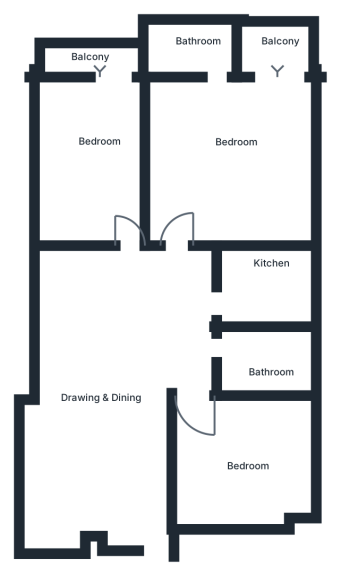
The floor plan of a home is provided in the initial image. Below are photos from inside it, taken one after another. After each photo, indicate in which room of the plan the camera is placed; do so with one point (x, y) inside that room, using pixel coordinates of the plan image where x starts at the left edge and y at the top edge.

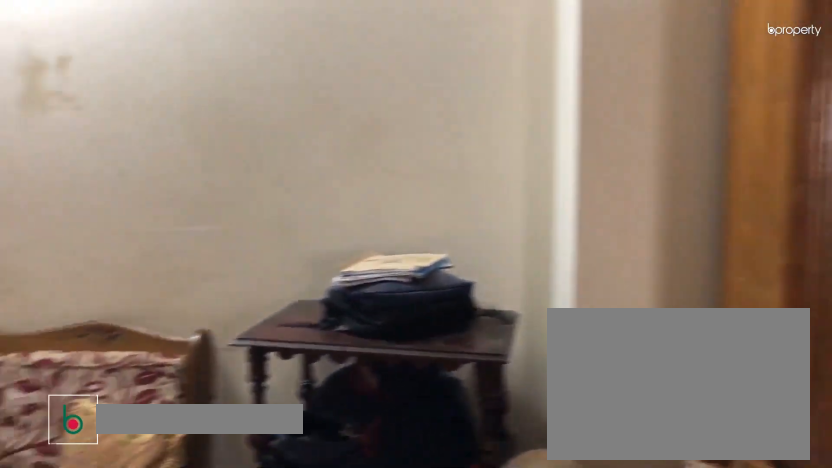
(122, 360)
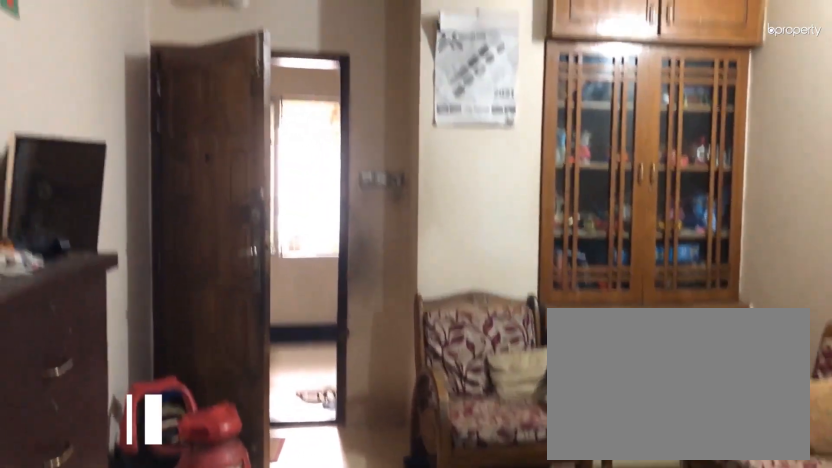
(122, 360)
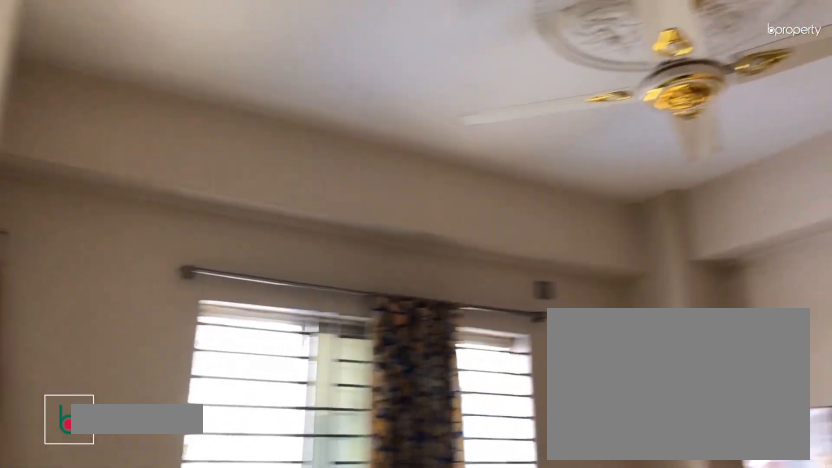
(234, 463)
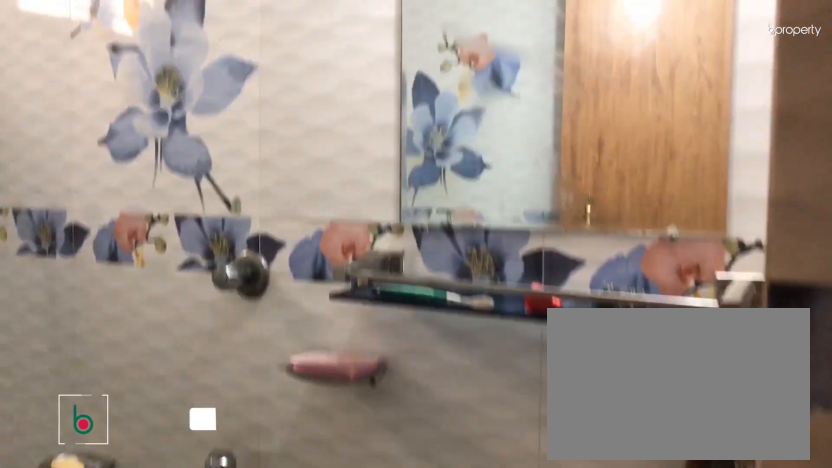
(263, 350)
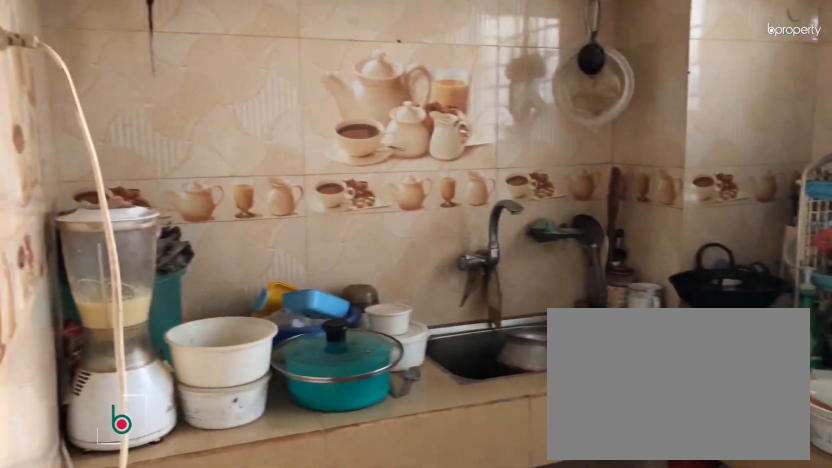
(261, 282)
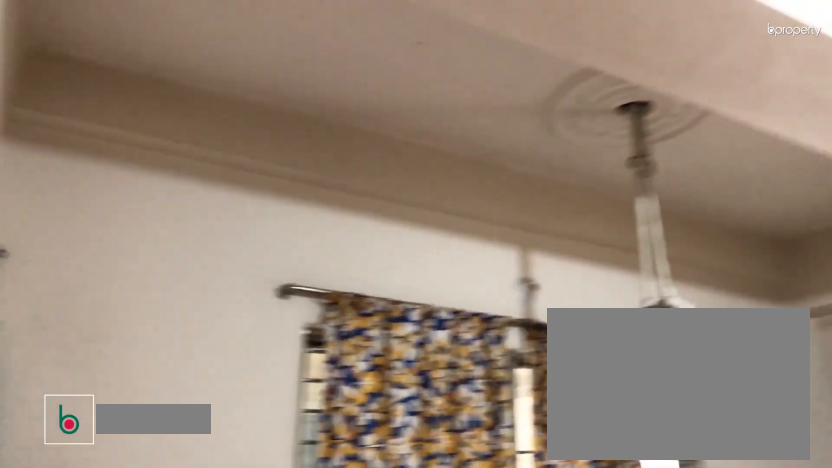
(107, 140)
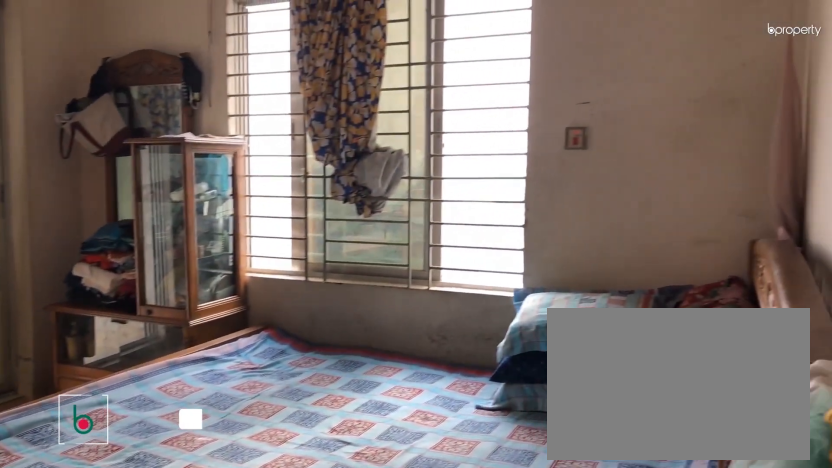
(236, 155)
